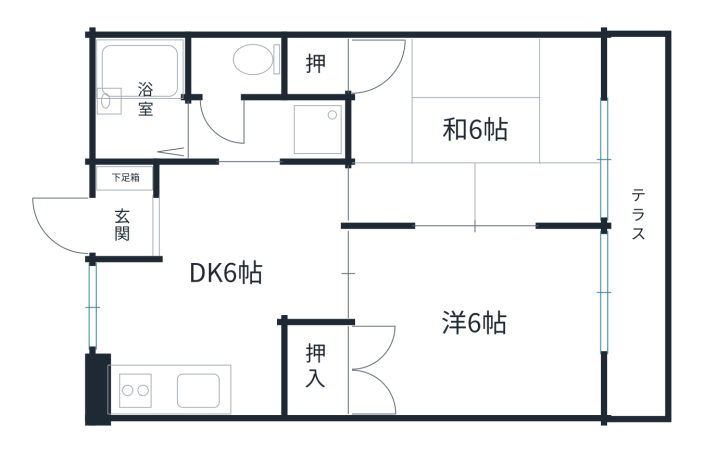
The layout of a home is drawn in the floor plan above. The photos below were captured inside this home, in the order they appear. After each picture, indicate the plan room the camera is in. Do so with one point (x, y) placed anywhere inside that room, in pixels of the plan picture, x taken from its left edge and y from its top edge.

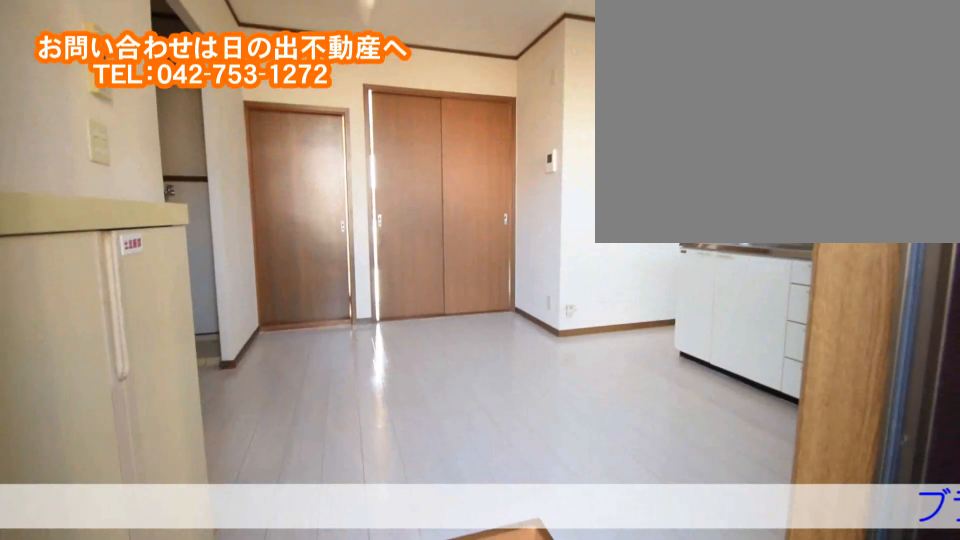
(154, 224)
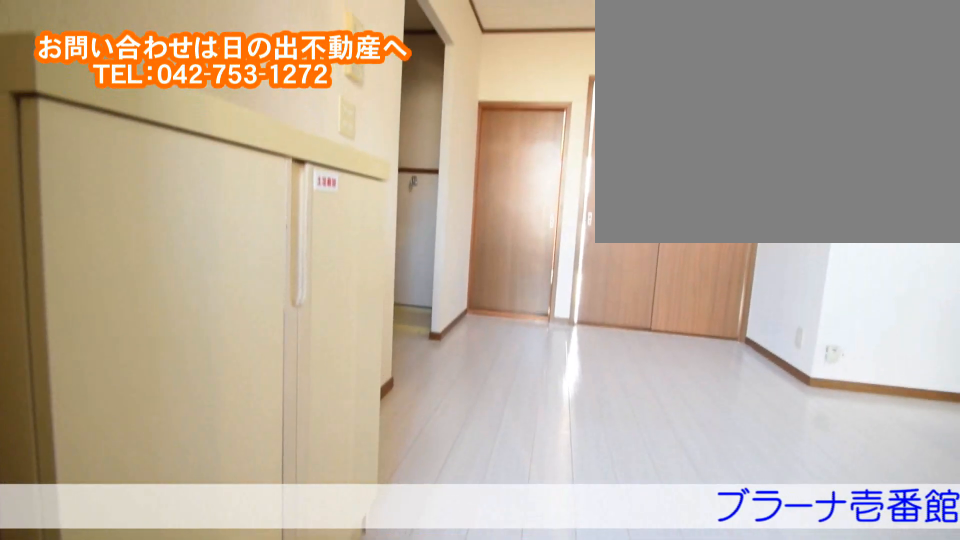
(153, 224)
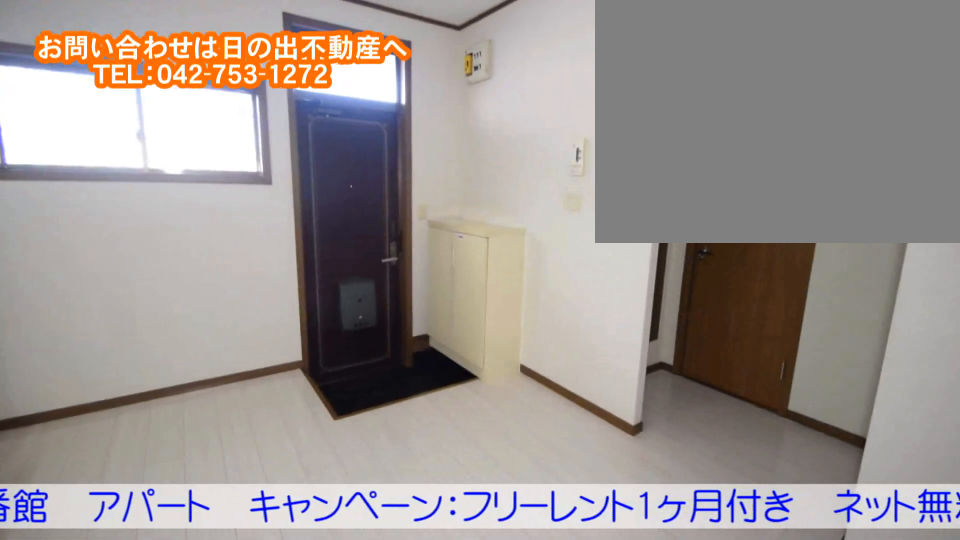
(231, 302)
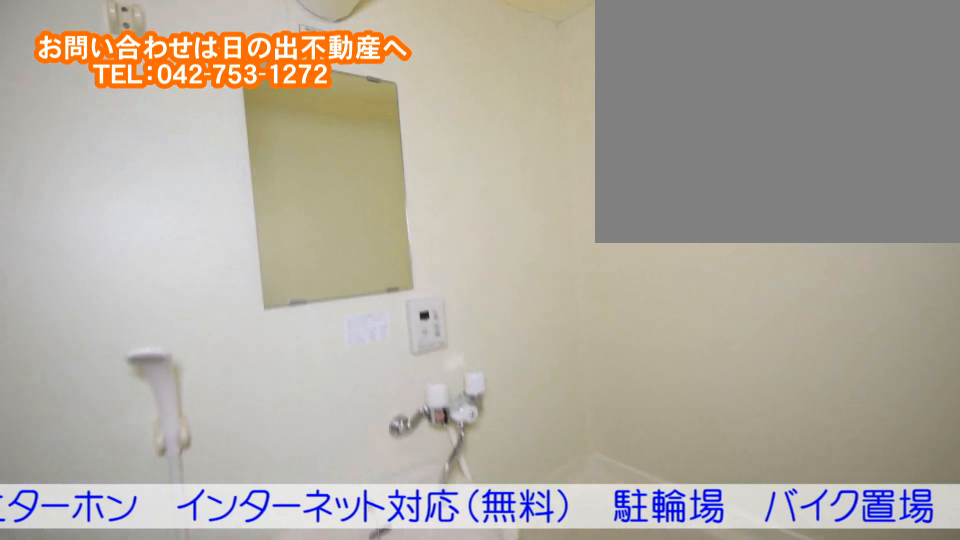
(143, 115)
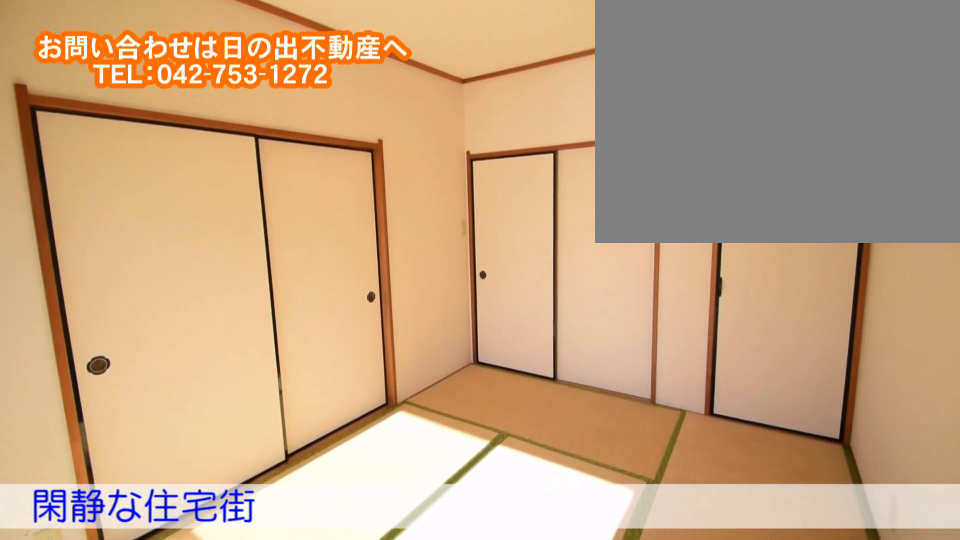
(536, 129)
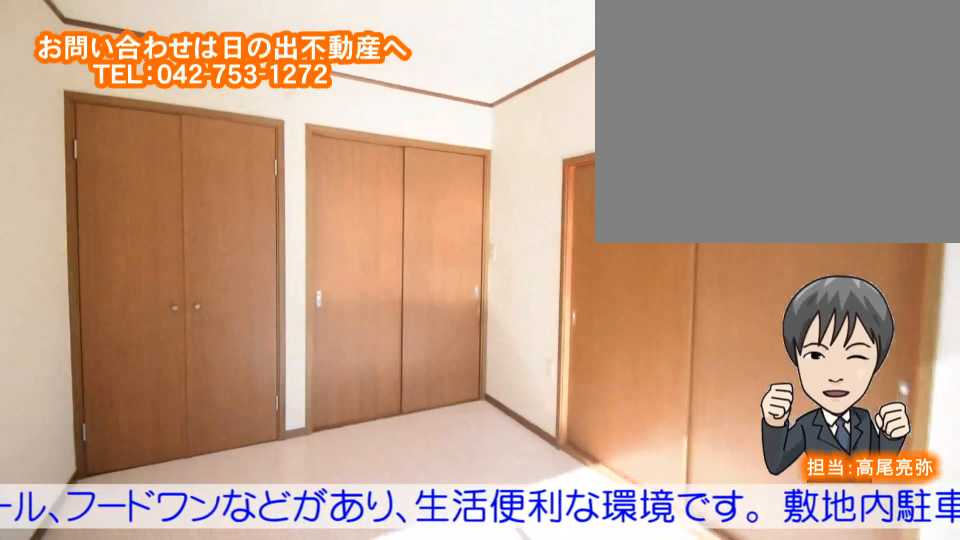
(542, 314)
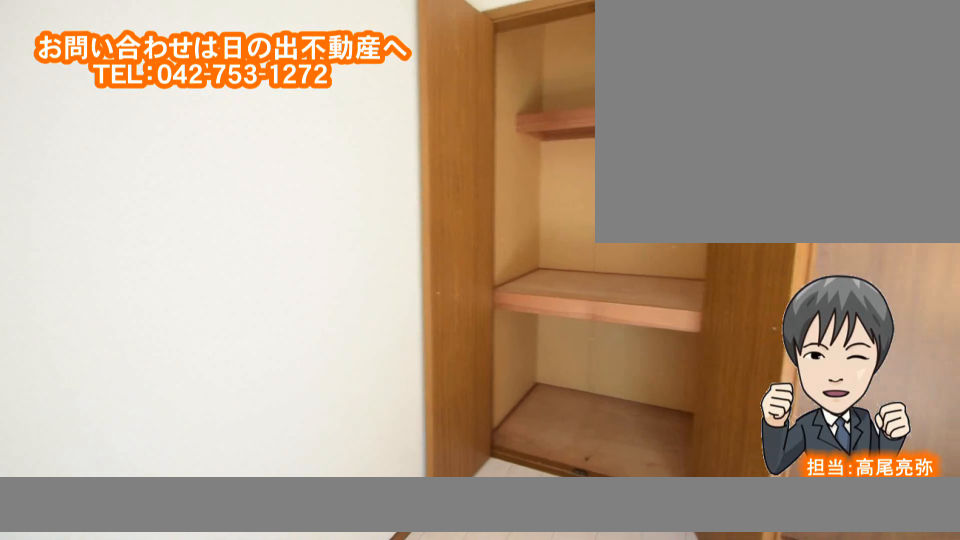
(541, 315)
